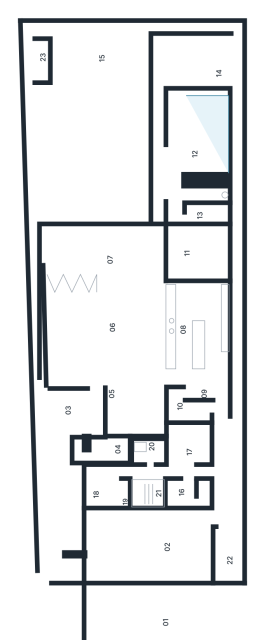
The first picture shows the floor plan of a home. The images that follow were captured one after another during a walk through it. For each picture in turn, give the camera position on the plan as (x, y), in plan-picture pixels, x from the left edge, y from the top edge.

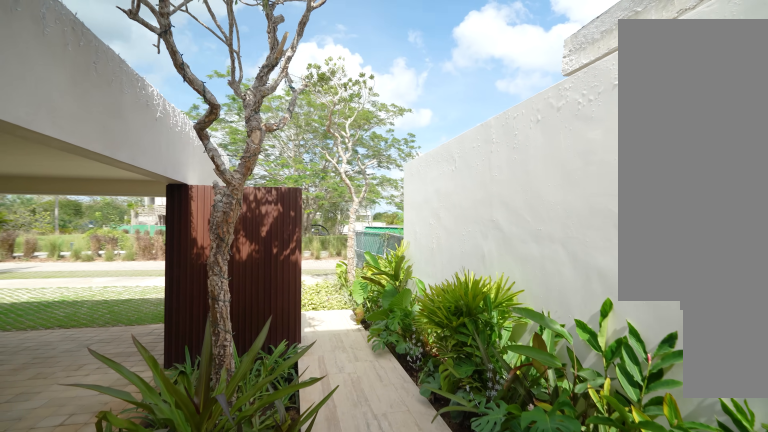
(67, 490)
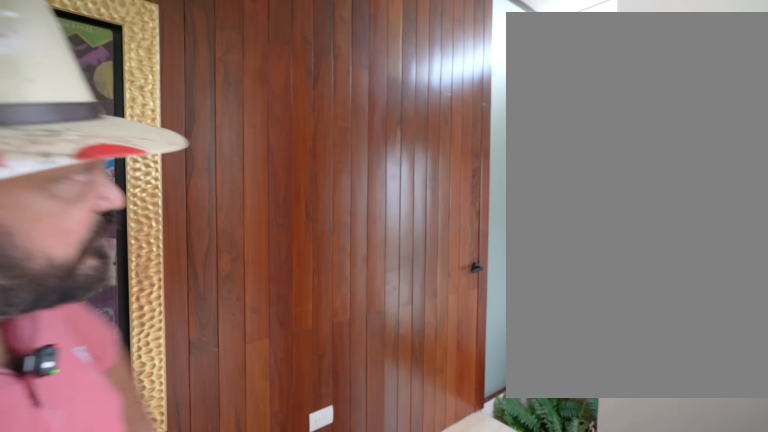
(97, 445)
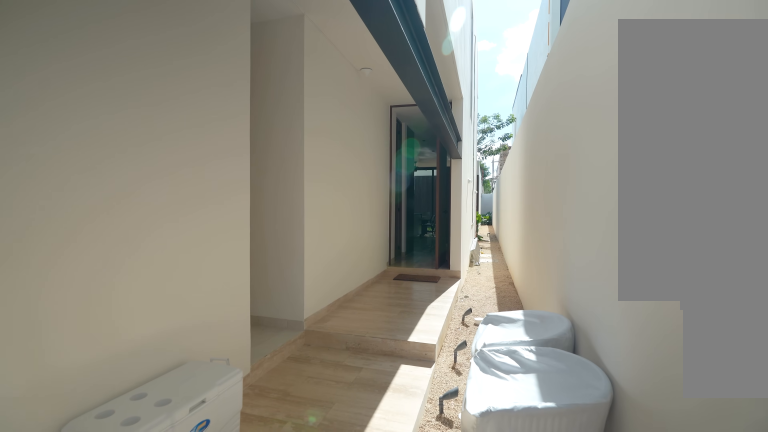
(232, 498)
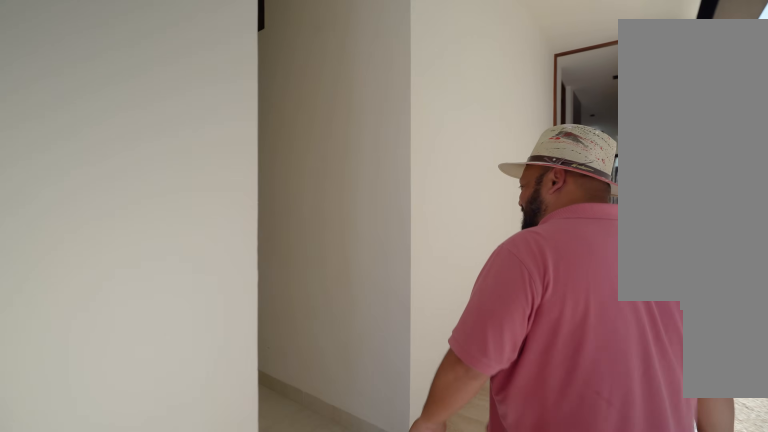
(222, 488)
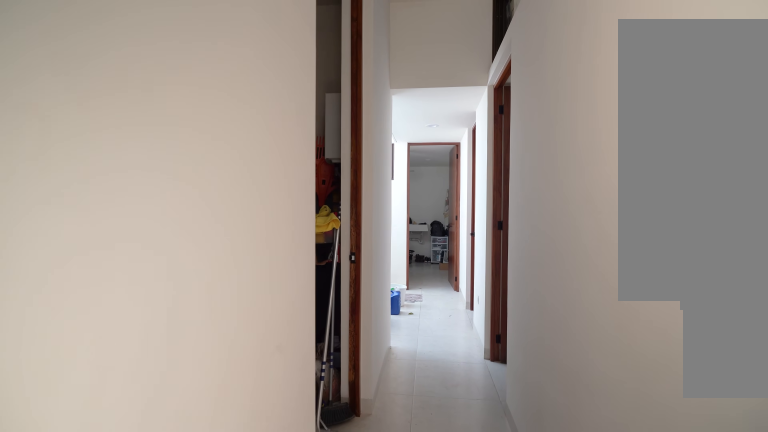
(215, 471)
